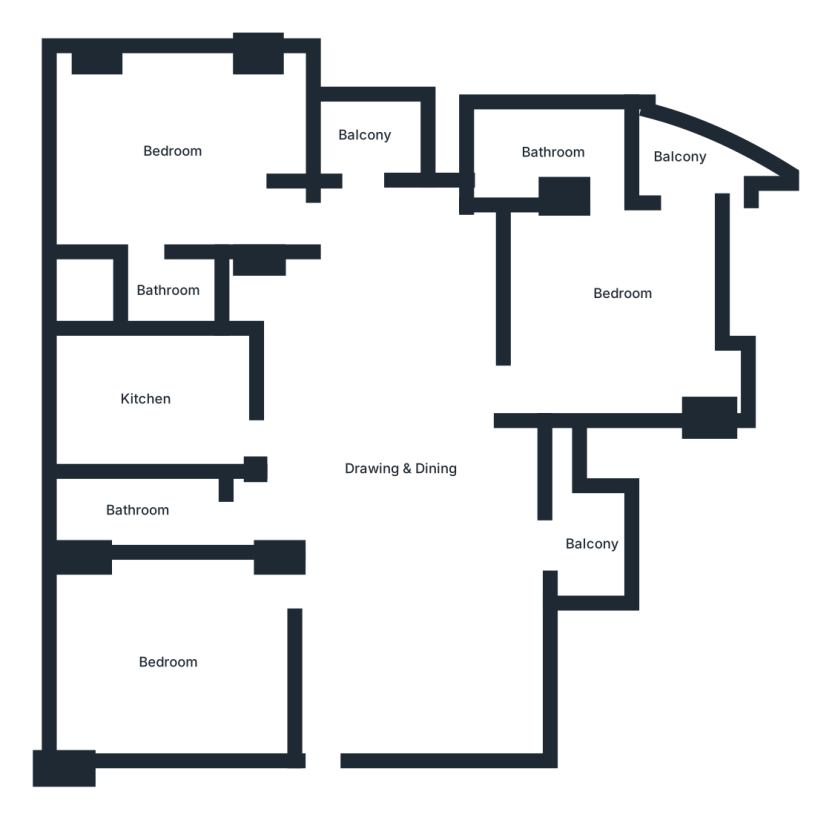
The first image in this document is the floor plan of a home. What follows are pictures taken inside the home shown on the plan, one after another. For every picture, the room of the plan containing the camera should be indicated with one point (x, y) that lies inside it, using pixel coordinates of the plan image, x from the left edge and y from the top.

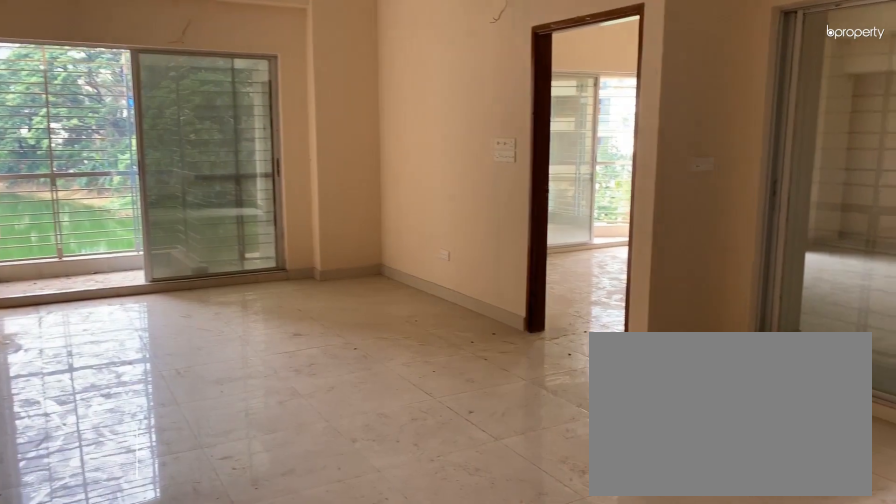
(406, 419)
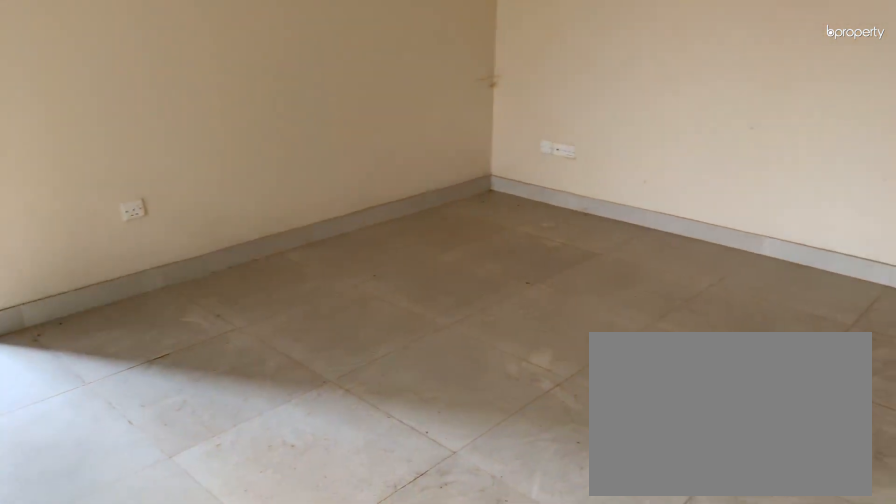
(430, 586)
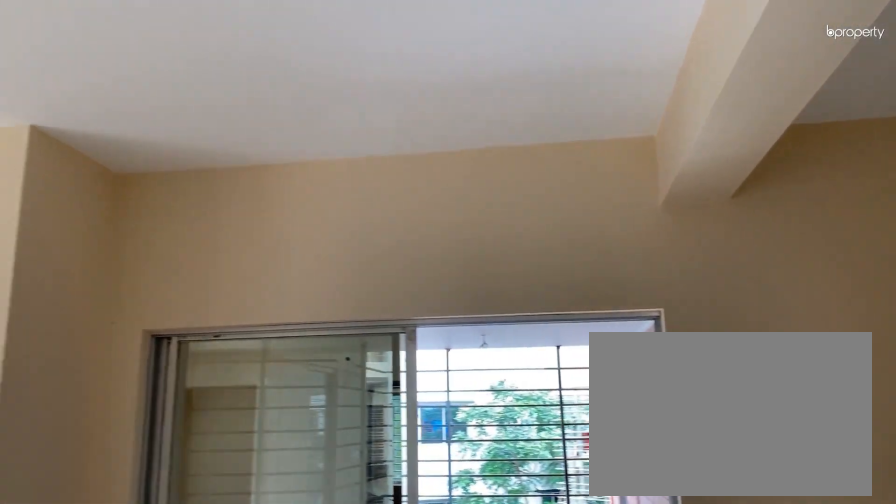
(430, 586)
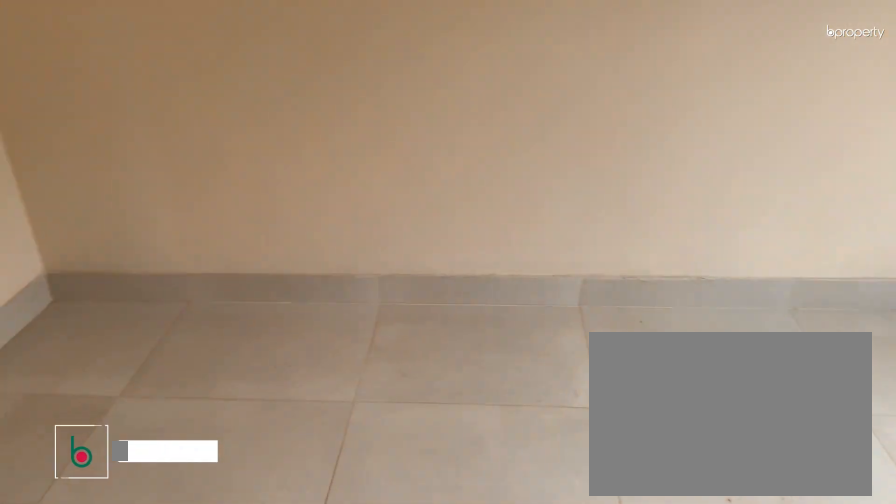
(168, 673)
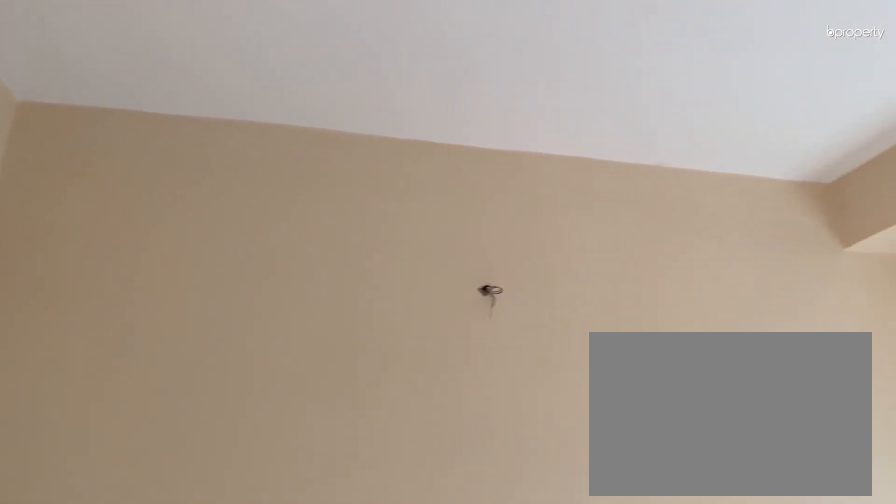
(168, 673)
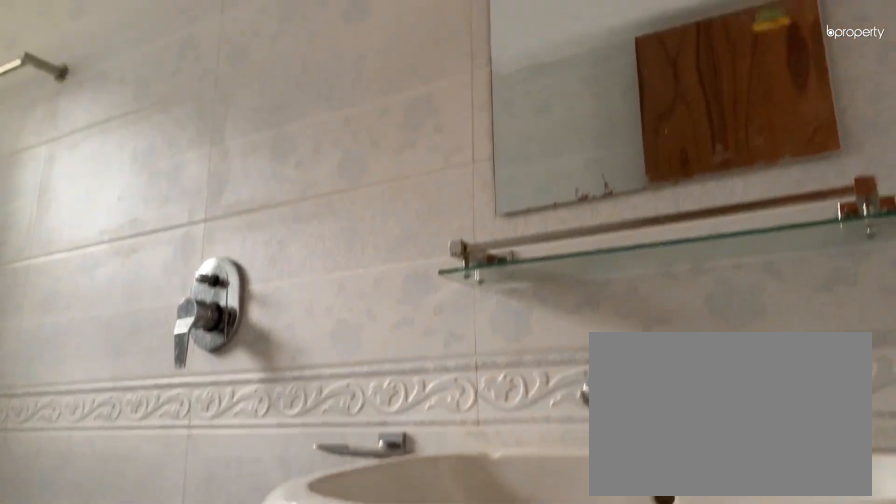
(138, 518)
